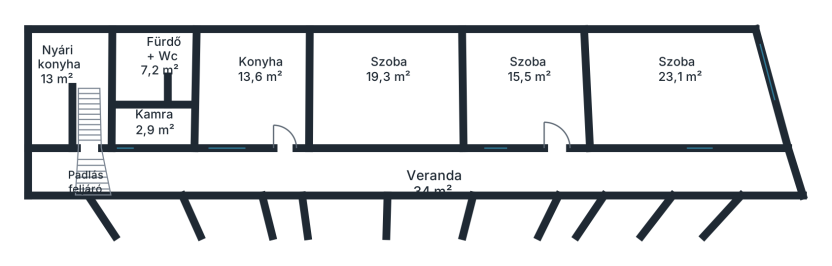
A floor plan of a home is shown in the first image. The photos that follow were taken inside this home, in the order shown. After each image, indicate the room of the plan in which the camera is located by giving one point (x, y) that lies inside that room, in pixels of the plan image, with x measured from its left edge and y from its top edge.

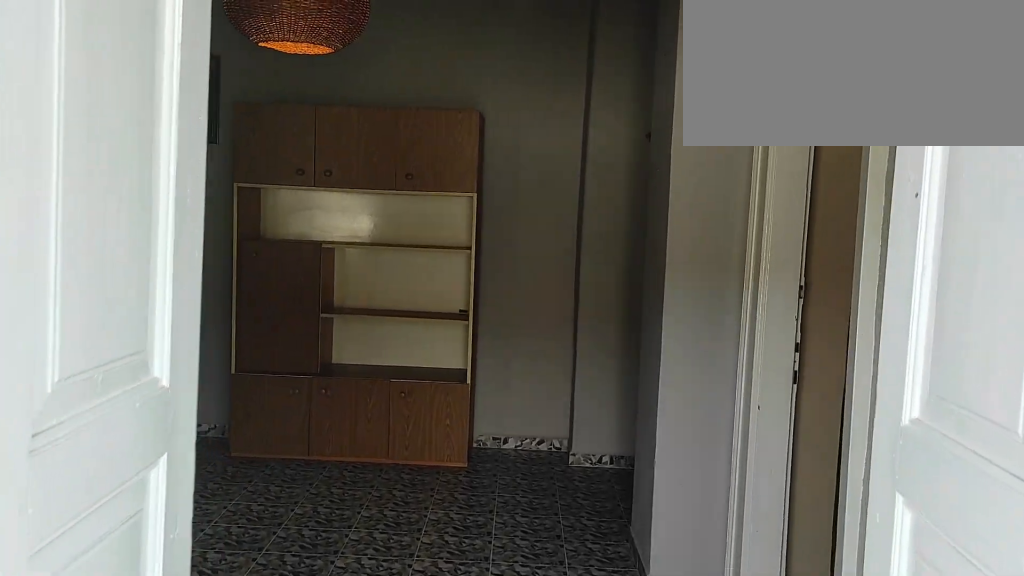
(566, 174)
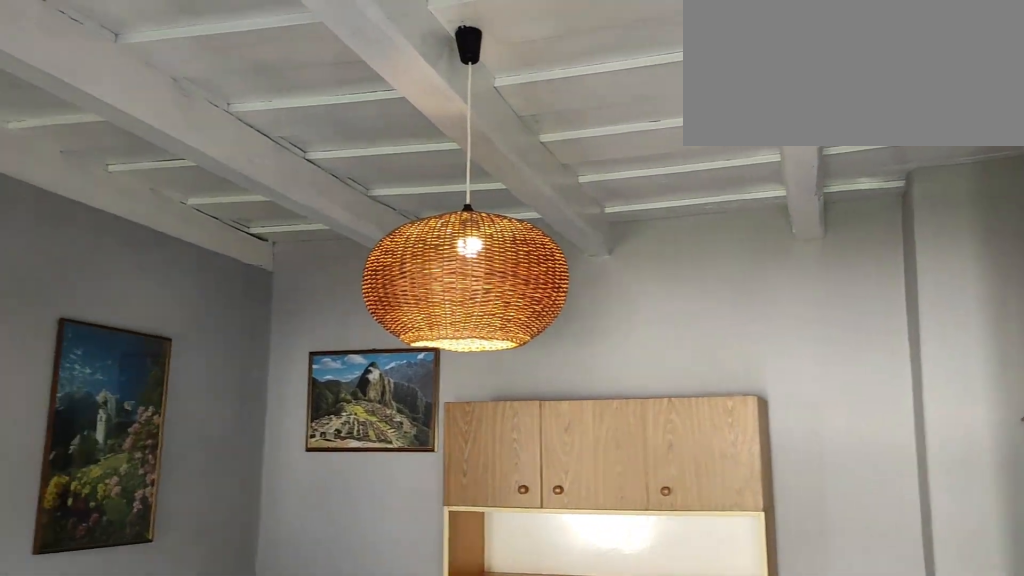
(527, 56)
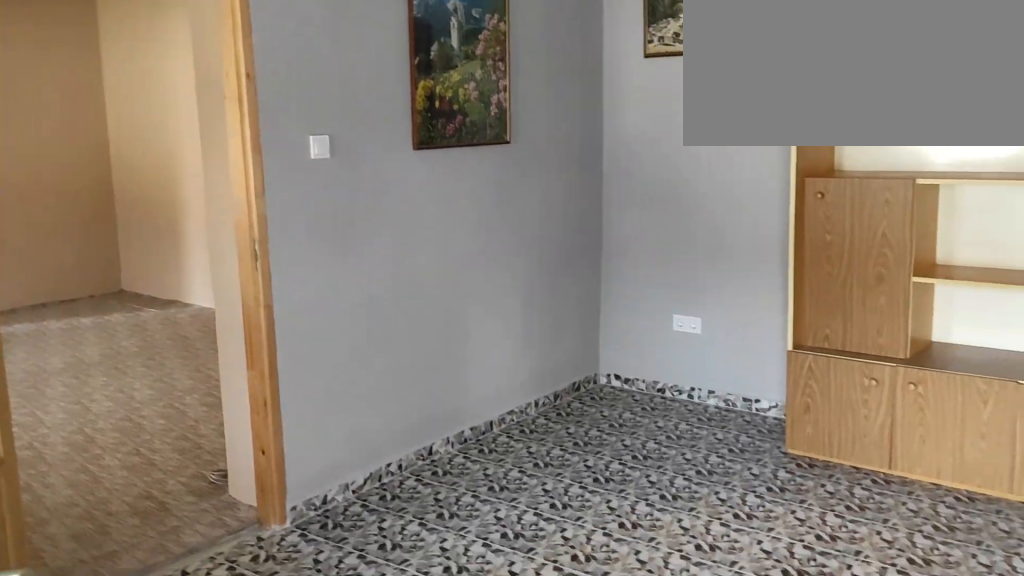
(527, 58)
